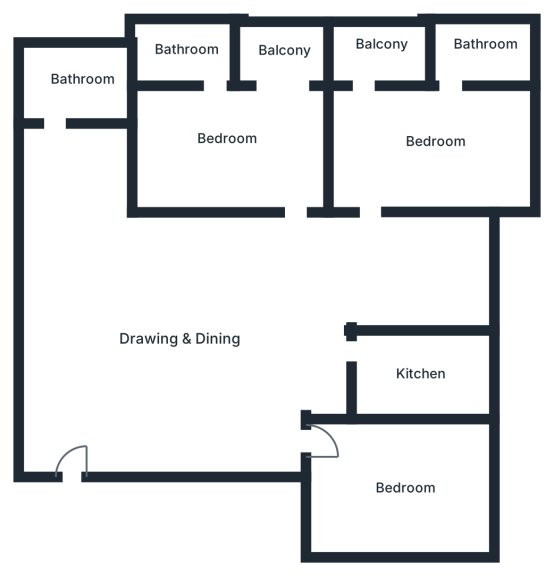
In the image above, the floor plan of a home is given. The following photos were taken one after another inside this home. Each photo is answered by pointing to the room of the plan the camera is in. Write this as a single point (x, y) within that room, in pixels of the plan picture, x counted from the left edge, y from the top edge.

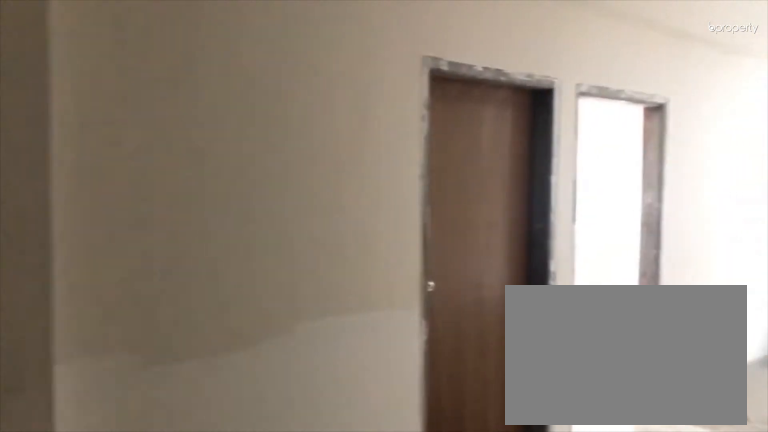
(175, 324)
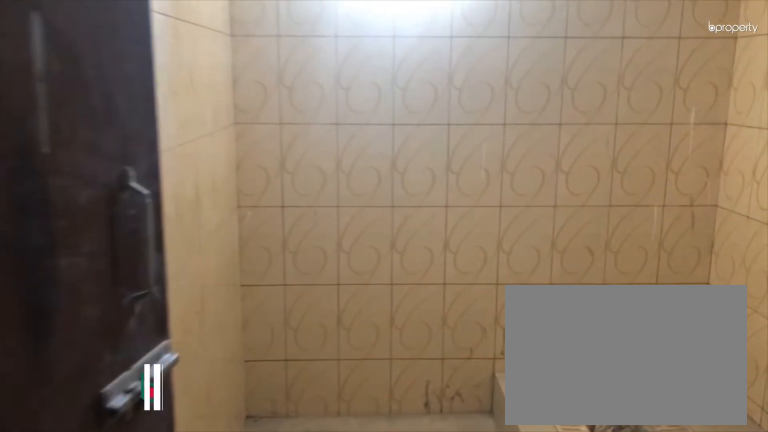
(82, 80)
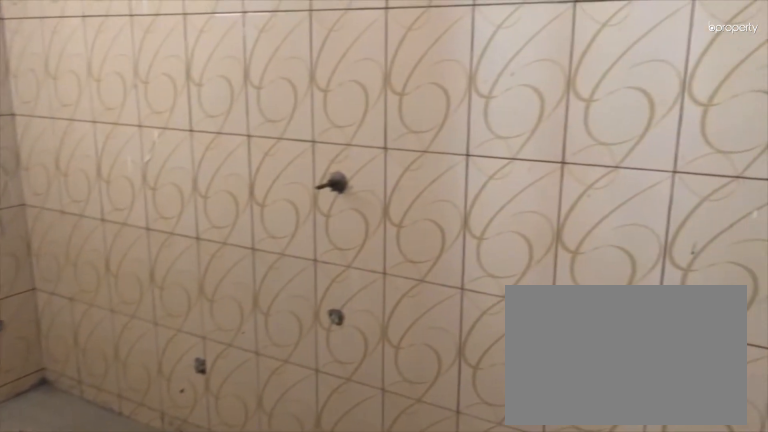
(82, 80)
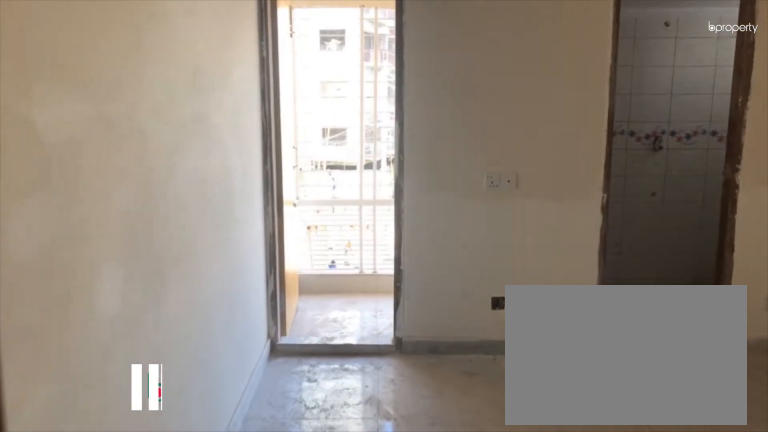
(439, 143)
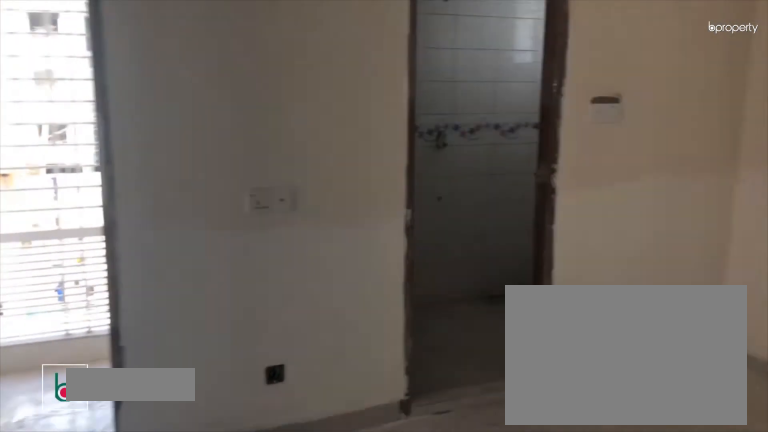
(439, 143)
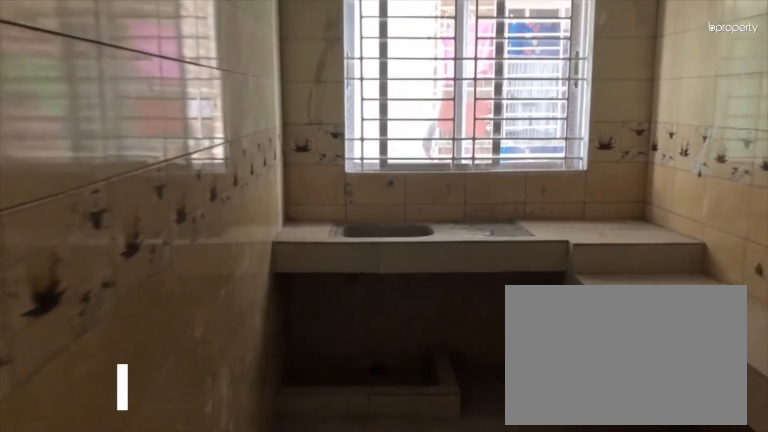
(421, 376)
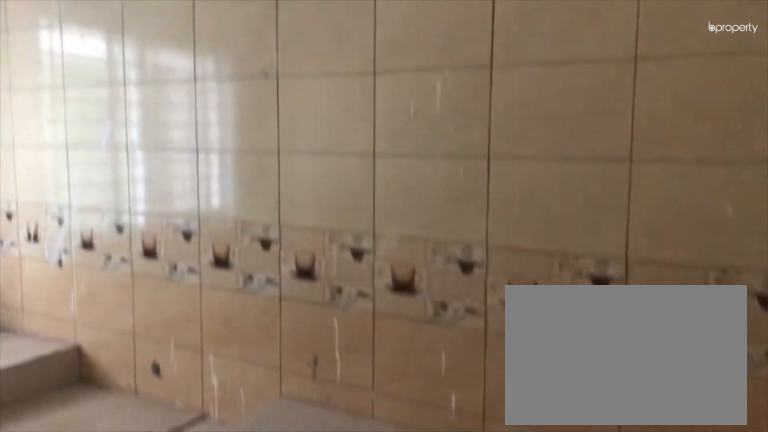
(421, 376)
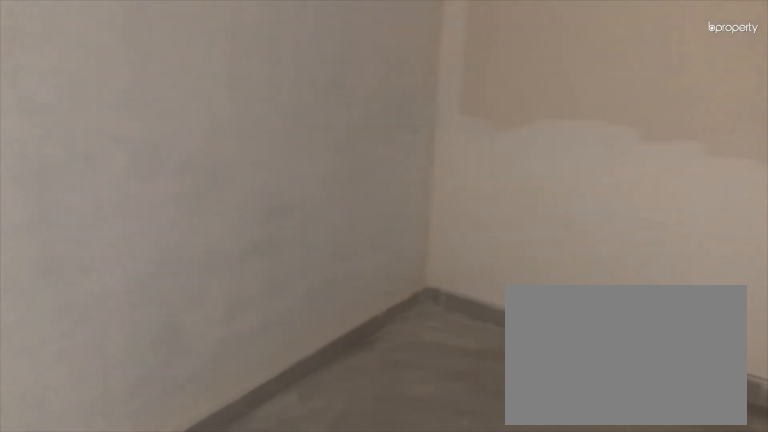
(400, 487)
